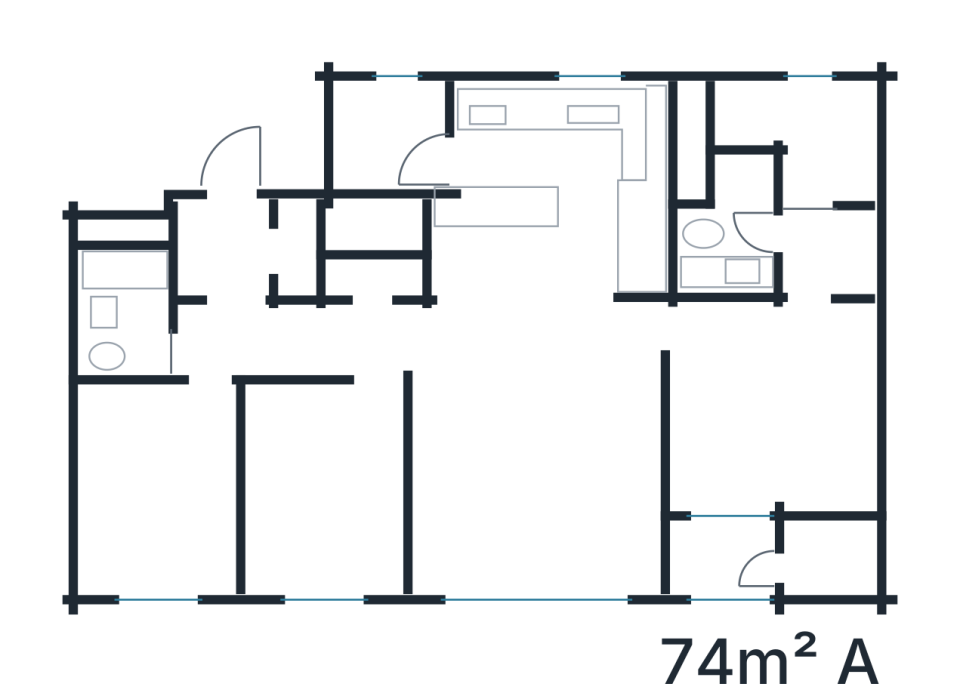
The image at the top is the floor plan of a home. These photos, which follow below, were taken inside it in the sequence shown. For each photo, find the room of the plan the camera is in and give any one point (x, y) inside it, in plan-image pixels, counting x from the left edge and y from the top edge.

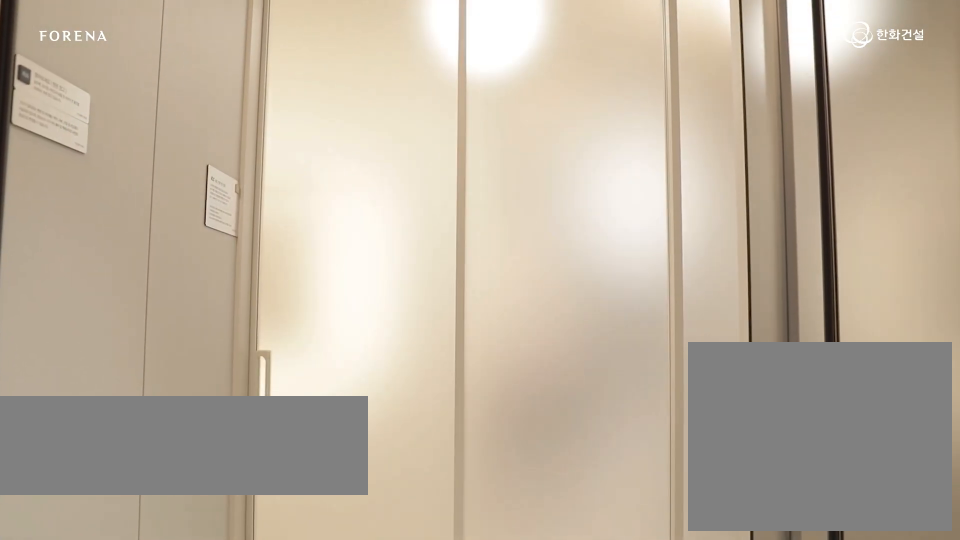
(235, 246)
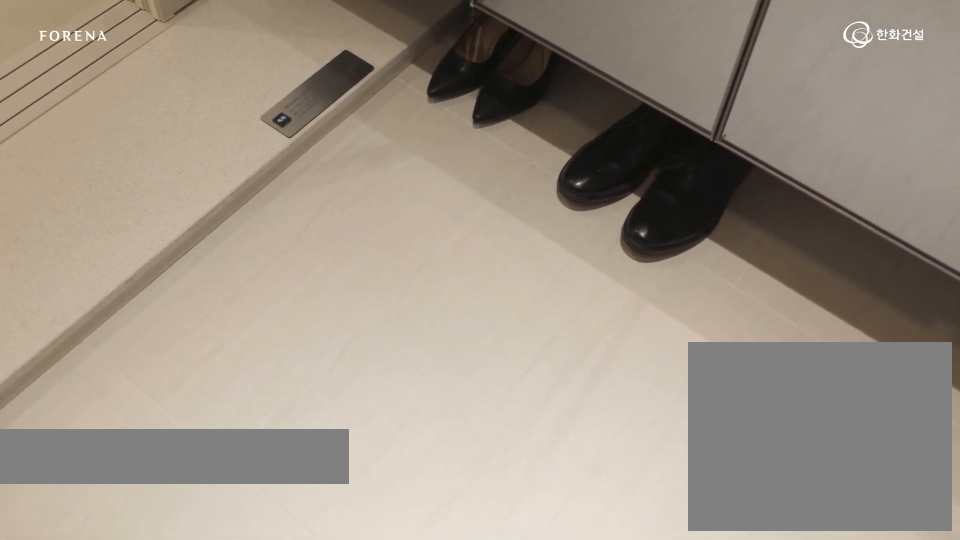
(235, 246)
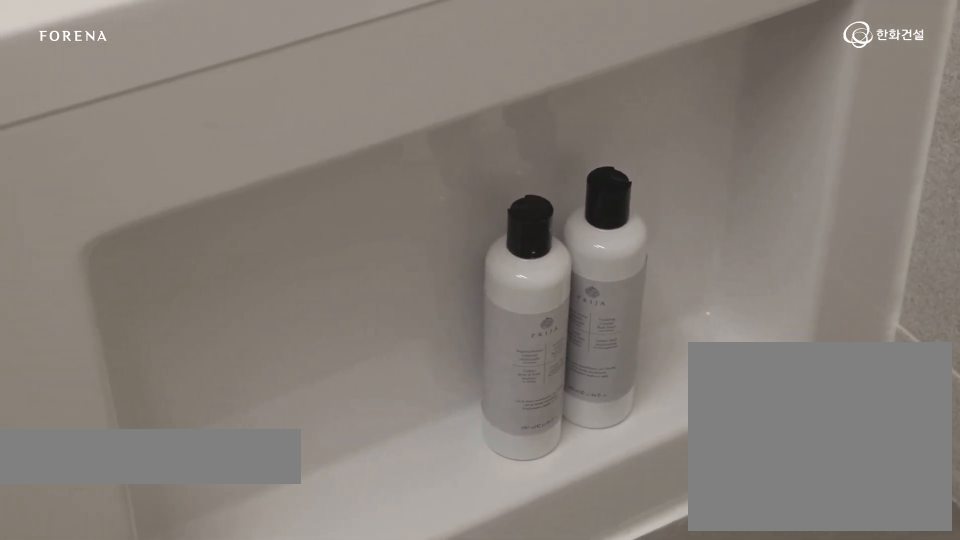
(161, 347)
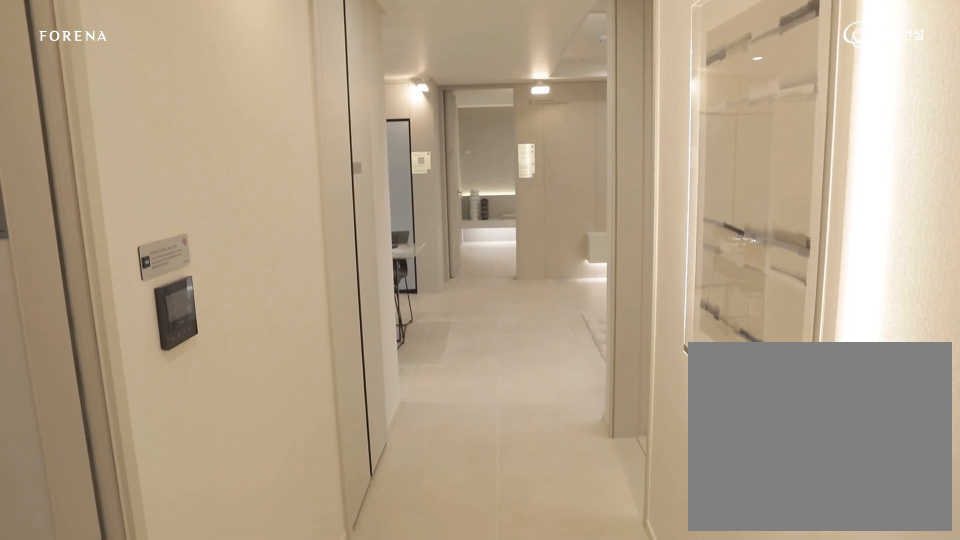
(342, 340)
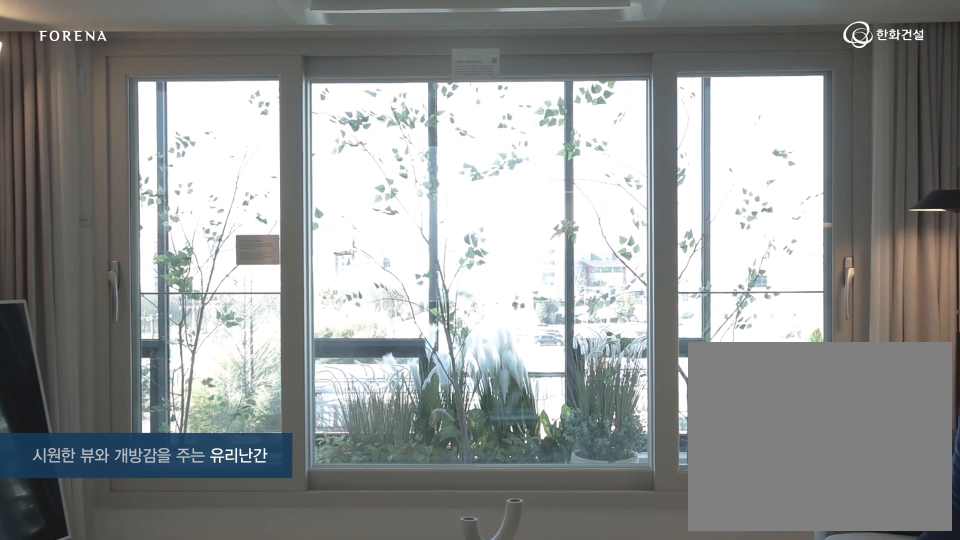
(544, 463)
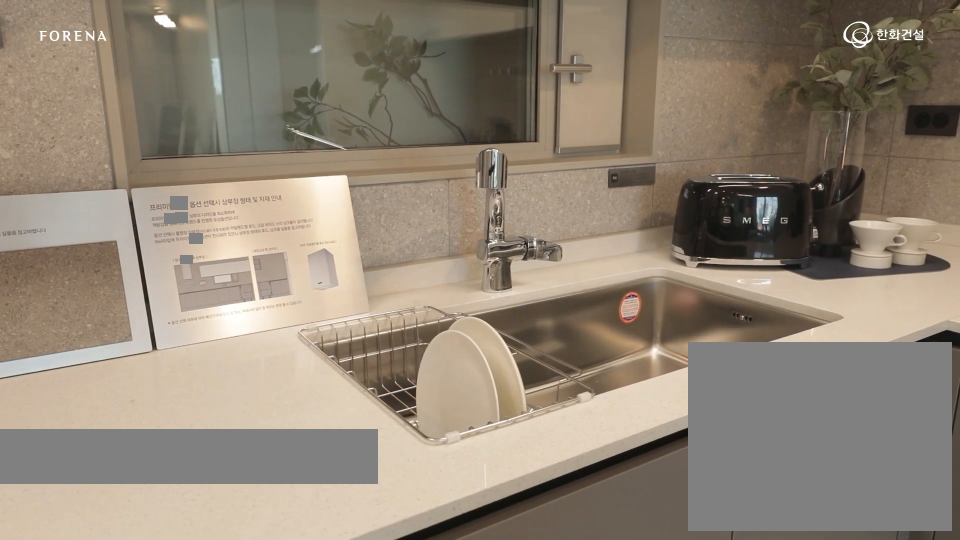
(527, 269)
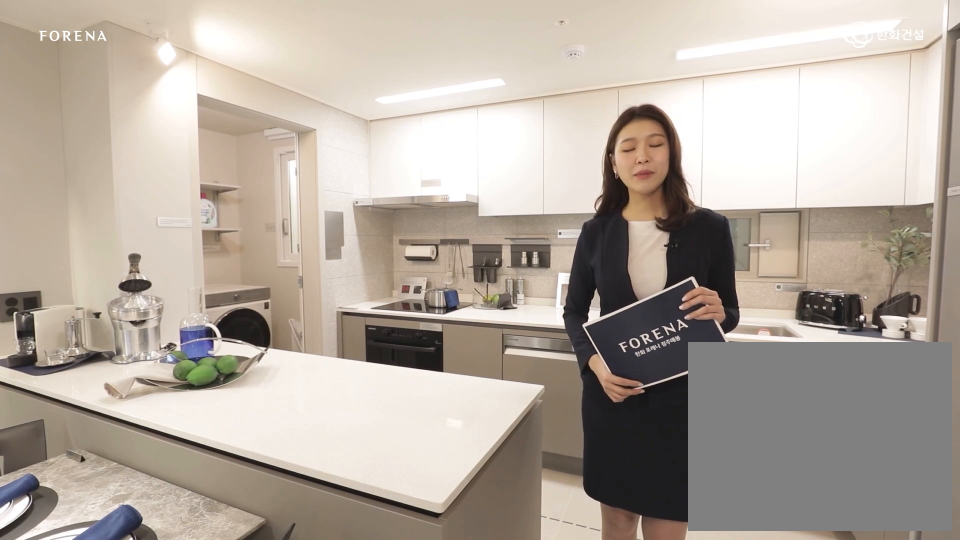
(527, 269)
